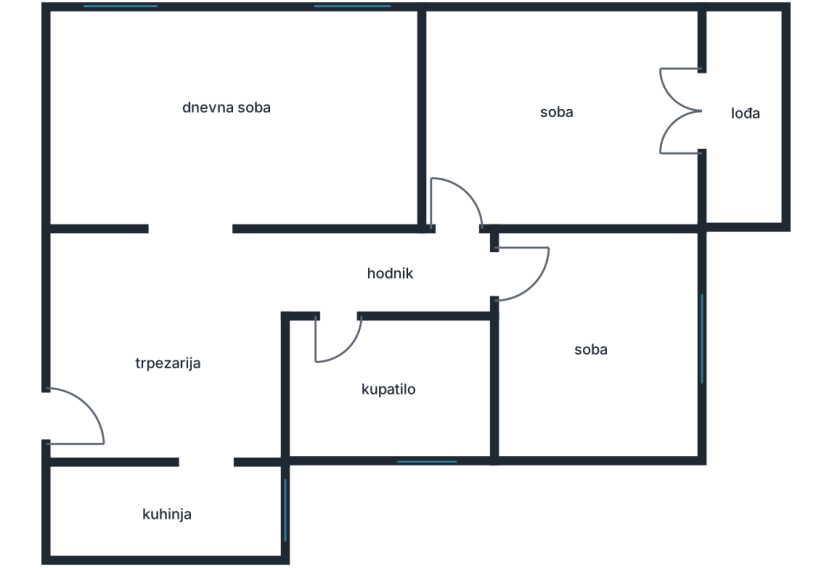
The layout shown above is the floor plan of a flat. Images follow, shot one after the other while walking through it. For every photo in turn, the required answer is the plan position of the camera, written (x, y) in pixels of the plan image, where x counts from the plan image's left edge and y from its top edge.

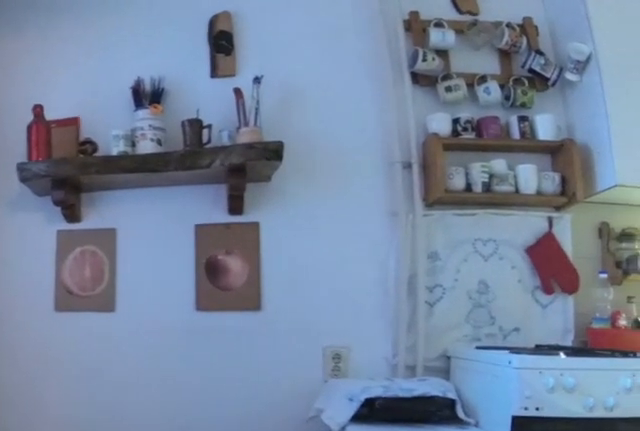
(208, 425)
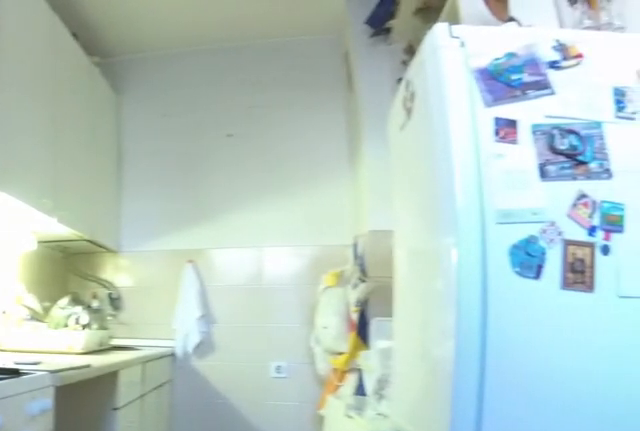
(227, 491)
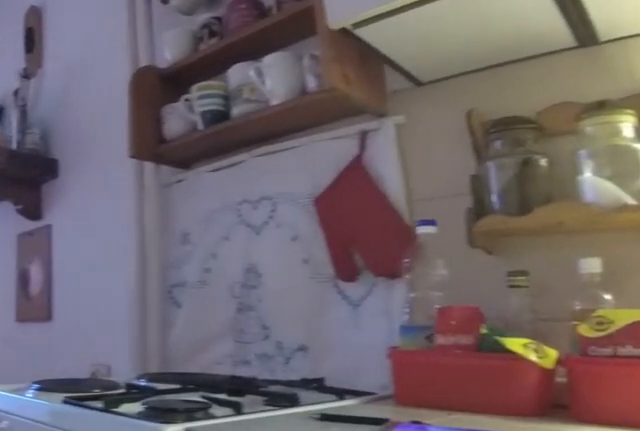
(73, 494)
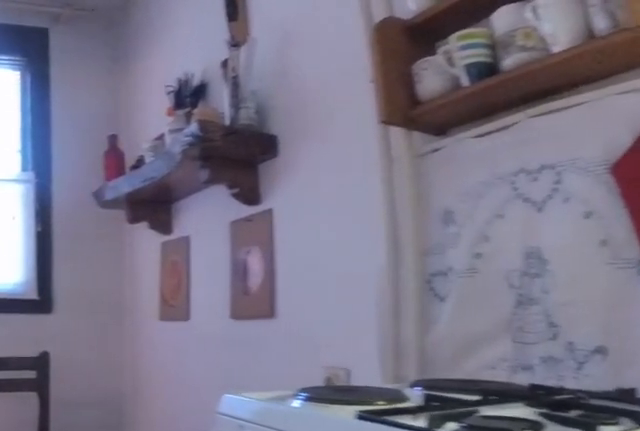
(78, 502)
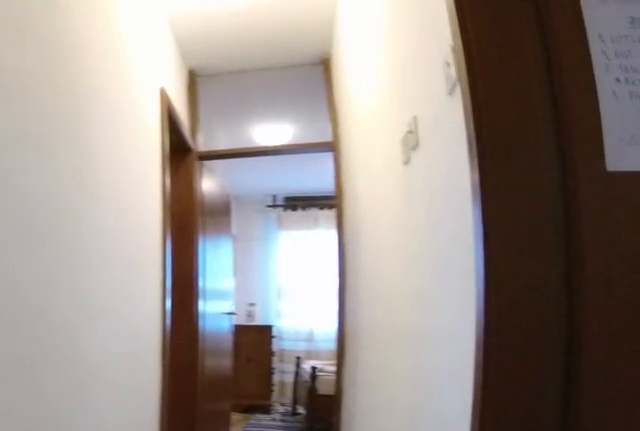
(246, 274)
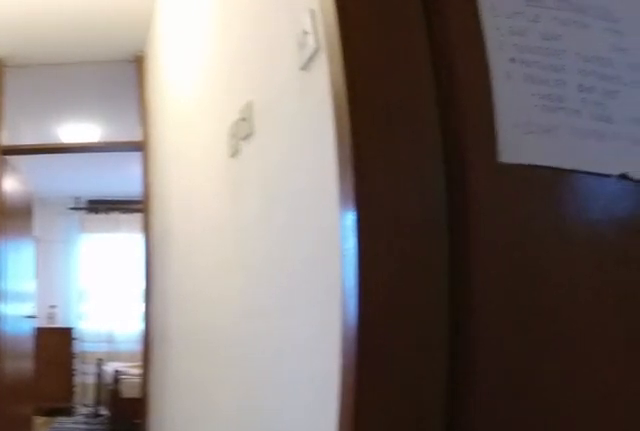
(255, 270)
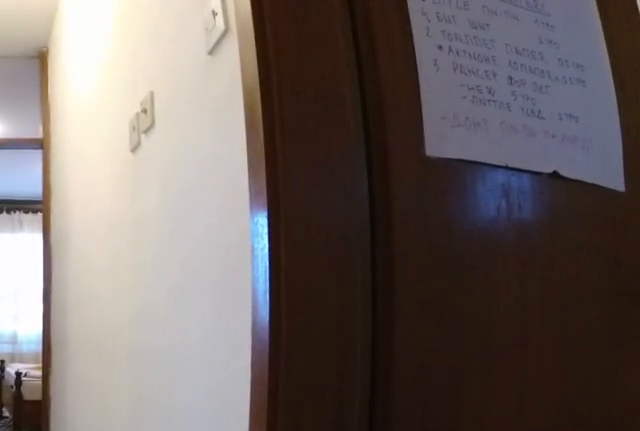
(264, 275)
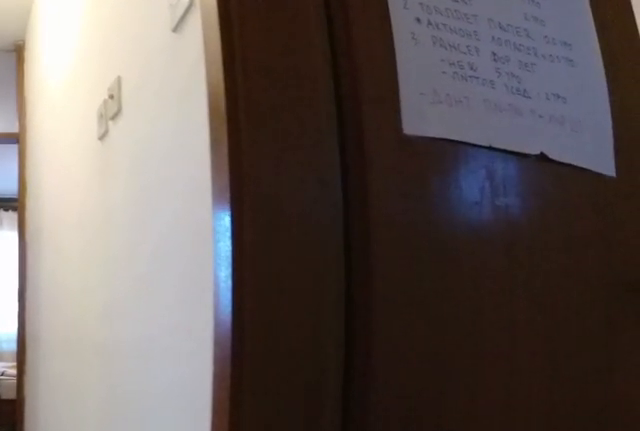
(276, 275)
